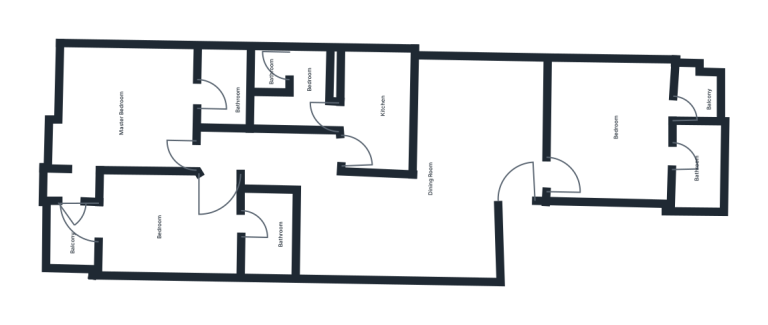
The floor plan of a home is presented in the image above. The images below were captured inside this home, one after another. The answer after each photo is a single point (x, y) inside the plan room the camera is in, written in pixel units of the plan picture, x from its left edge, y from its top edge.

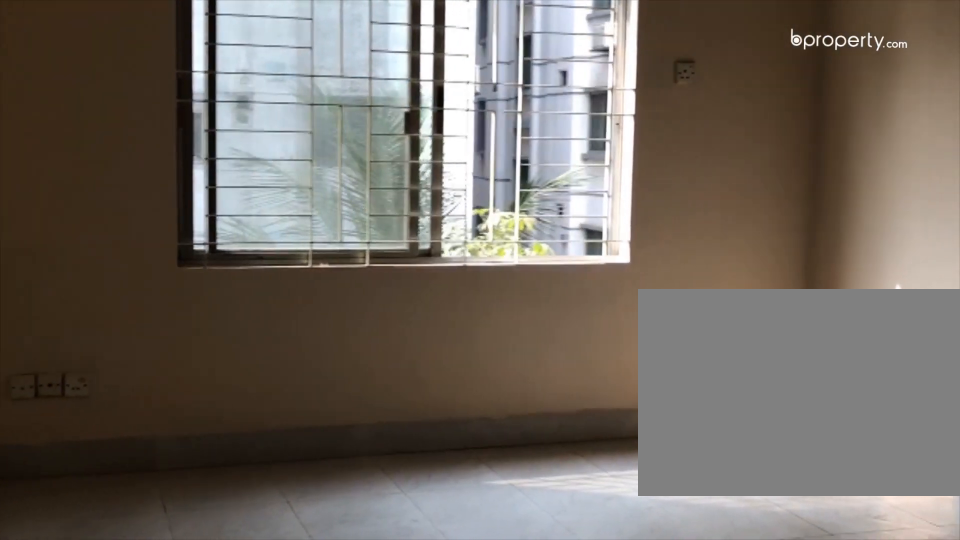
(490, 152)
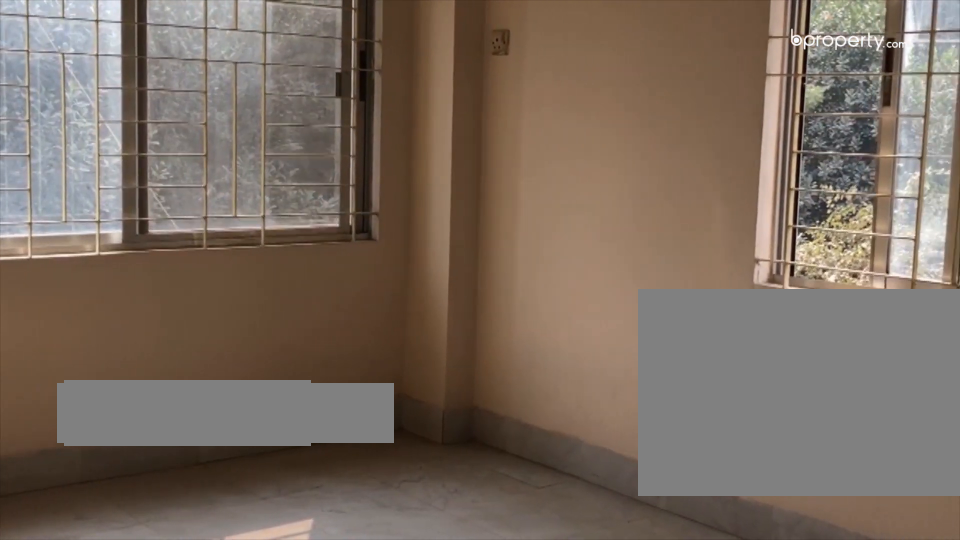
(118, 110)
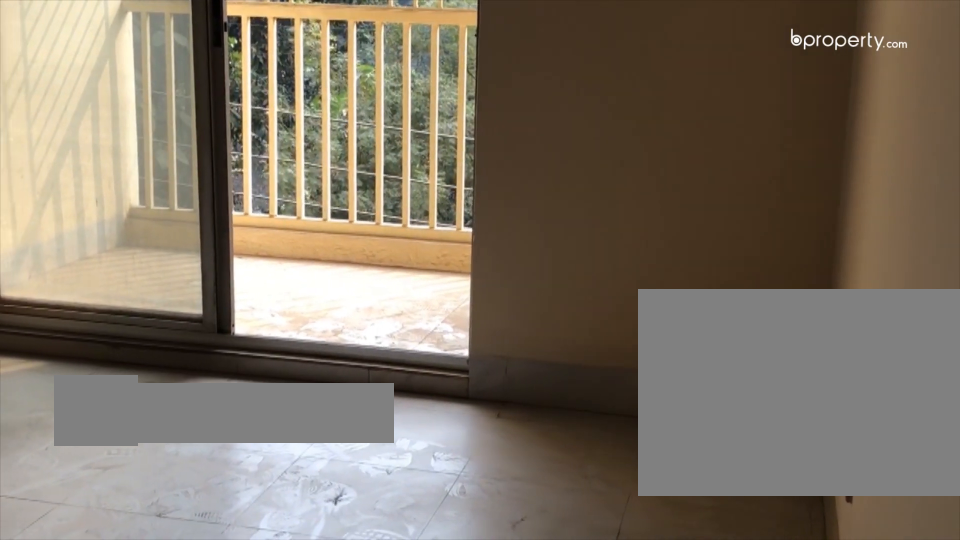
(167, 220)
